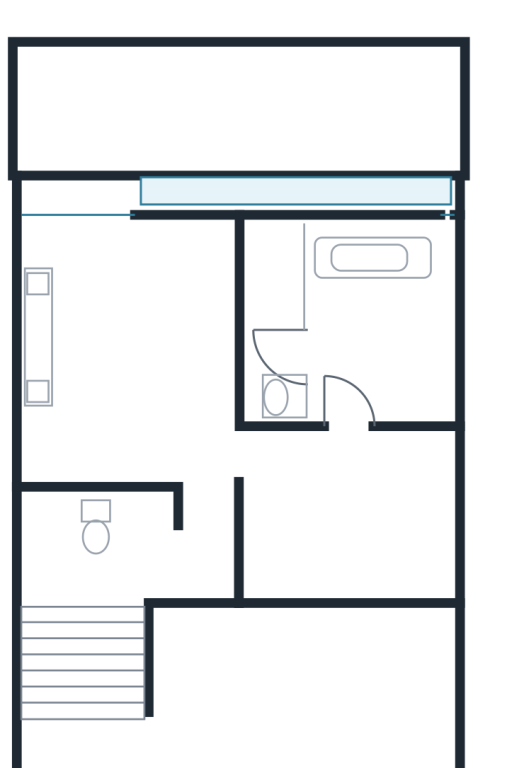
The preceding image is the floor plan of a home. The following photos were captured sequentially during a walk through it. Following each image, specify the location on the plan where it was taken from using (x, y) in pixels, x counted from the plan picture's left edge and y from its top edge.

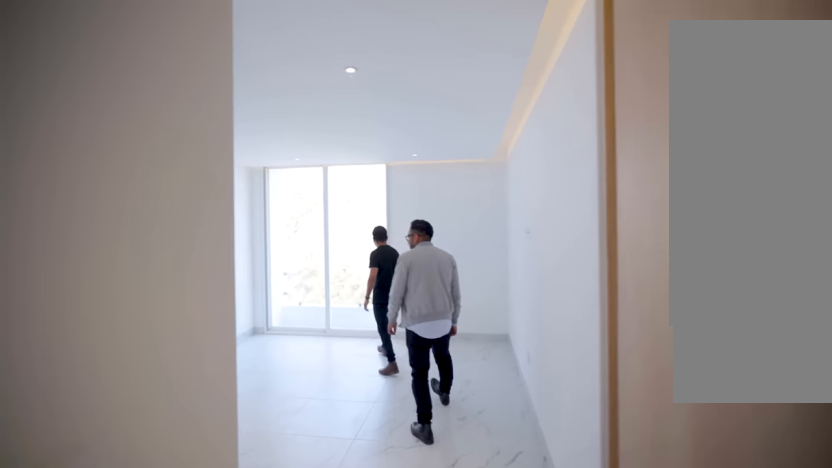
(178, 578)
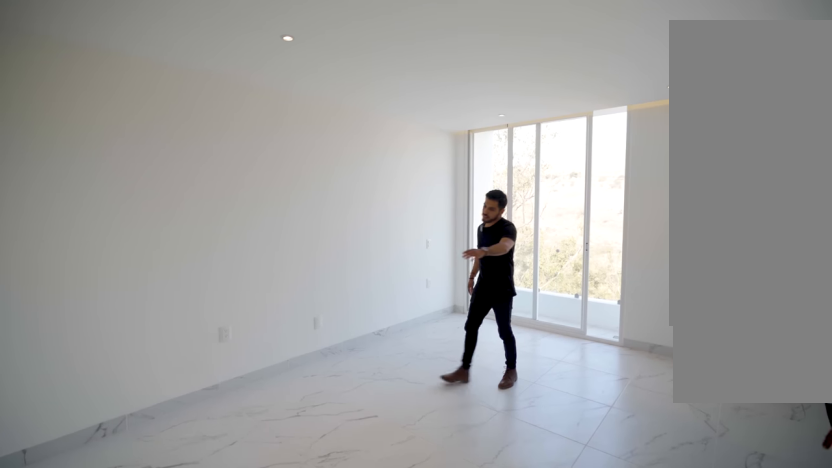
(204, 462)
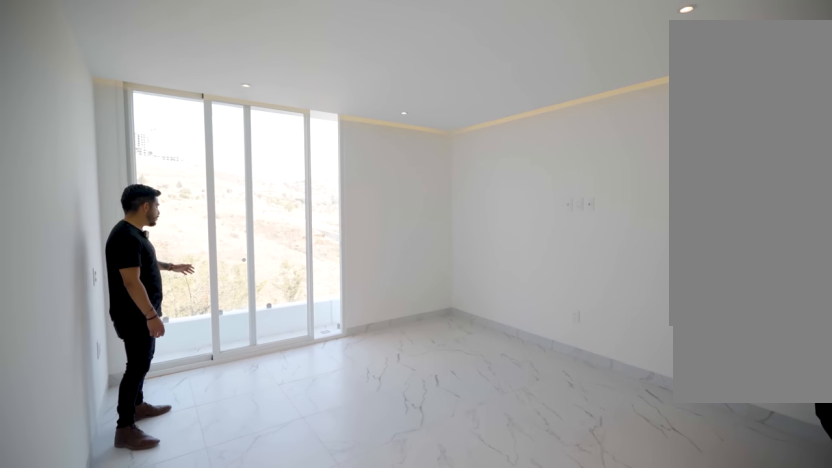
(81, 458)
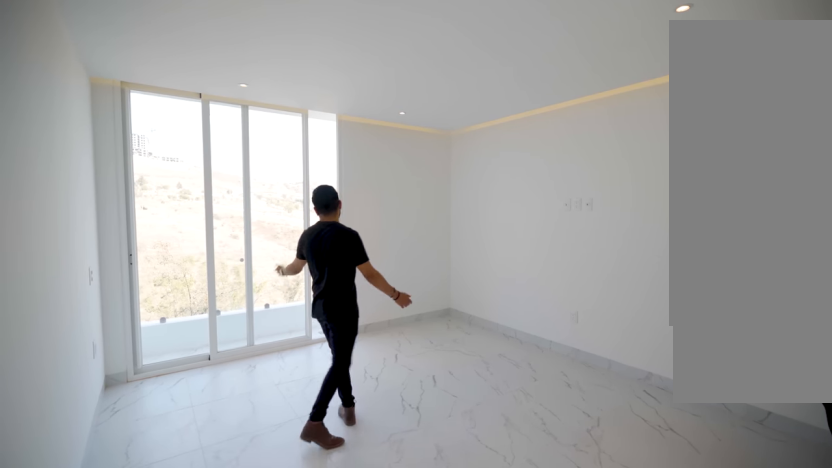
(78, 457)
